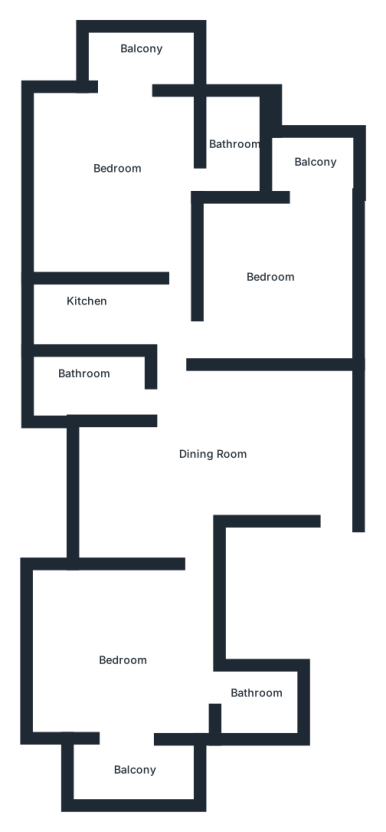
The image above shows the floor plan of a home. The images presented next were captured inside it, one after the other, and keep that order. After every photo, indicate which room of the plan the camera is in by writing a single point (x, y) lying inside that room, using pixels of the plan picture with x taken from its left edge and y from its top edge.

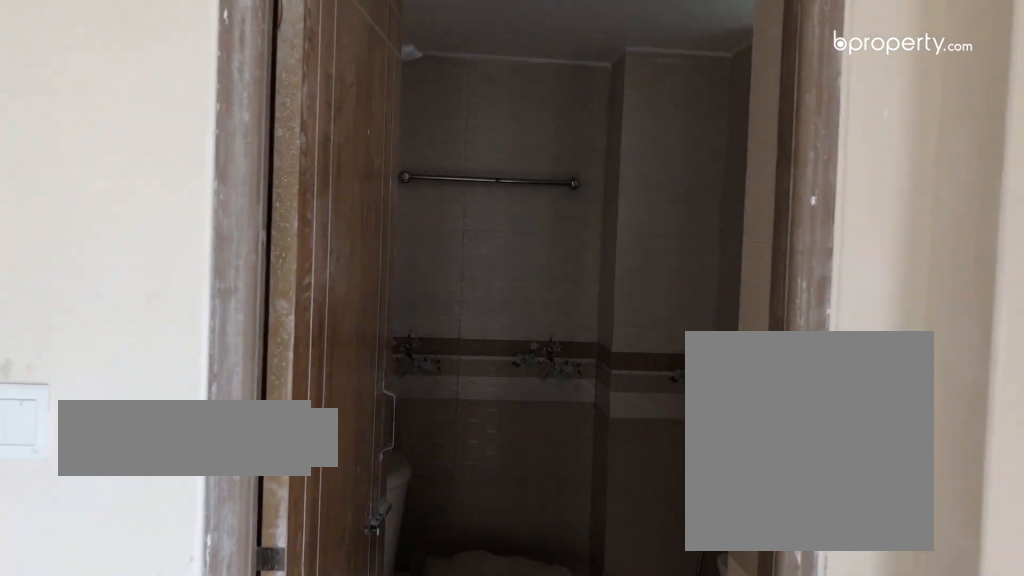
(139, 705)
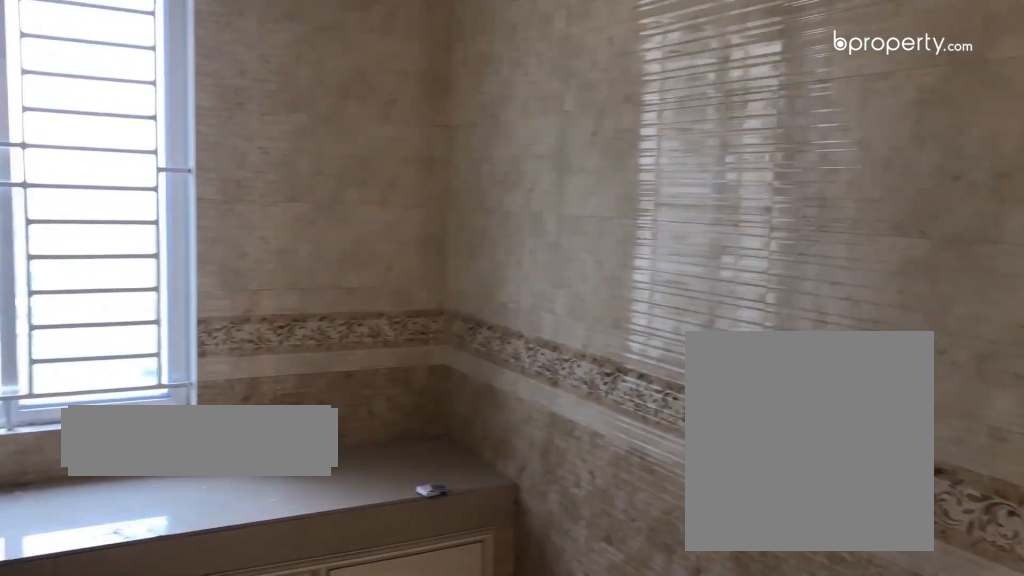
(88, 314)
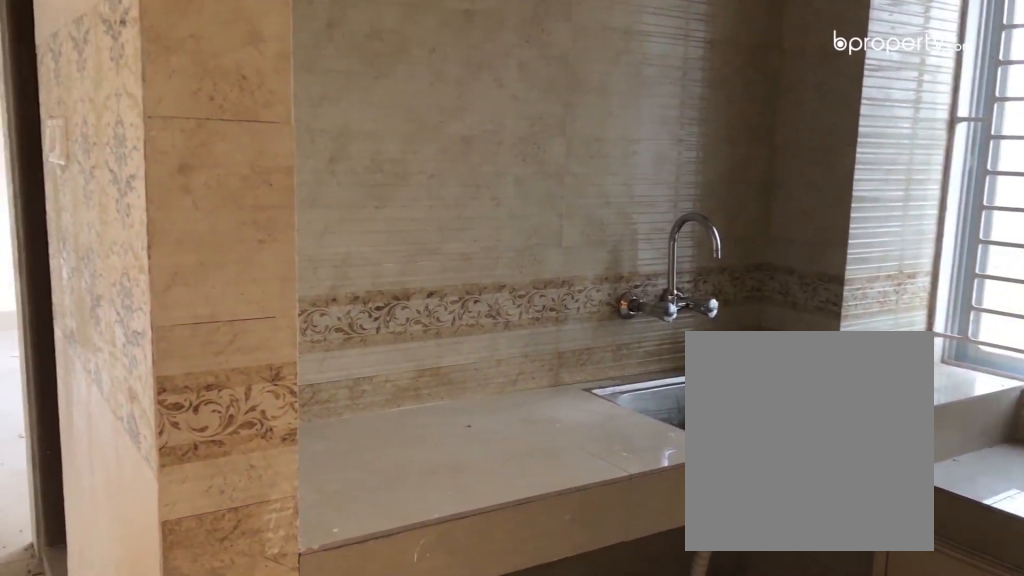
(88, 314)
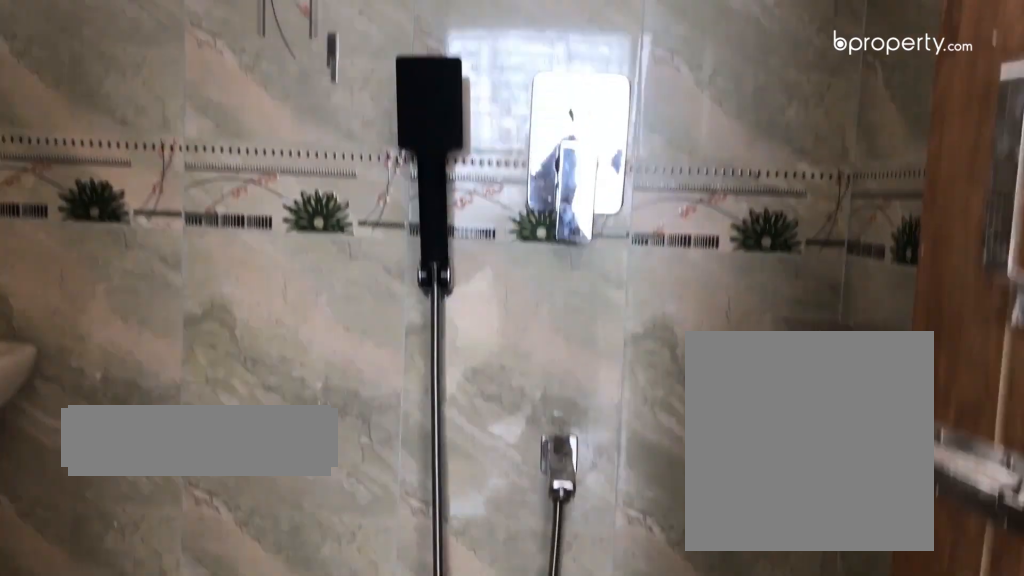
(229, 144)
